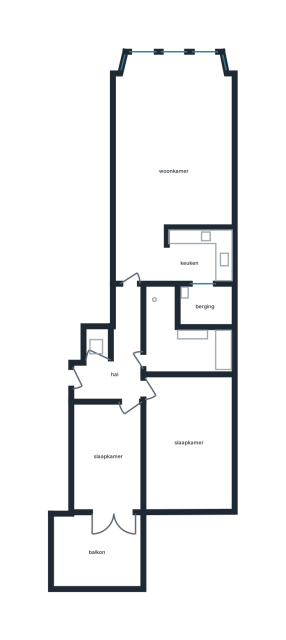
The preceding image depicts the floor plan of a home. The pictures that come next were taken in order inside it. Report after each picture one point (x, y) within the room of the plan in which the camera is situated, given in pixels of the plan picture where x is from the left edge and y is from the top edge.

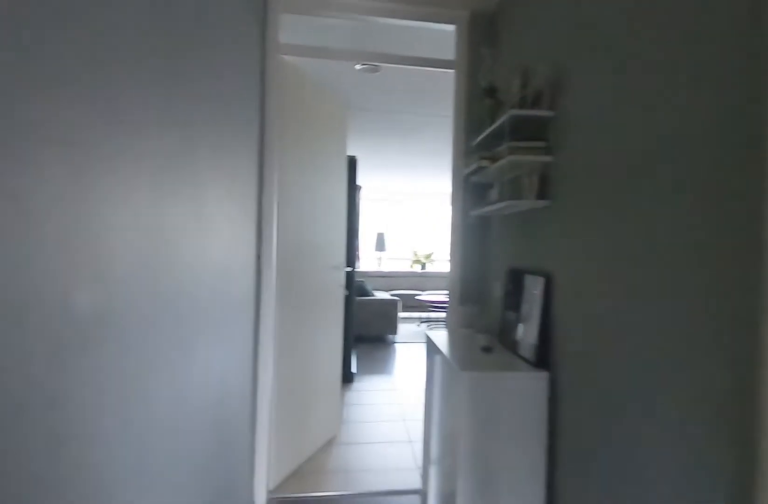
(119, 355)
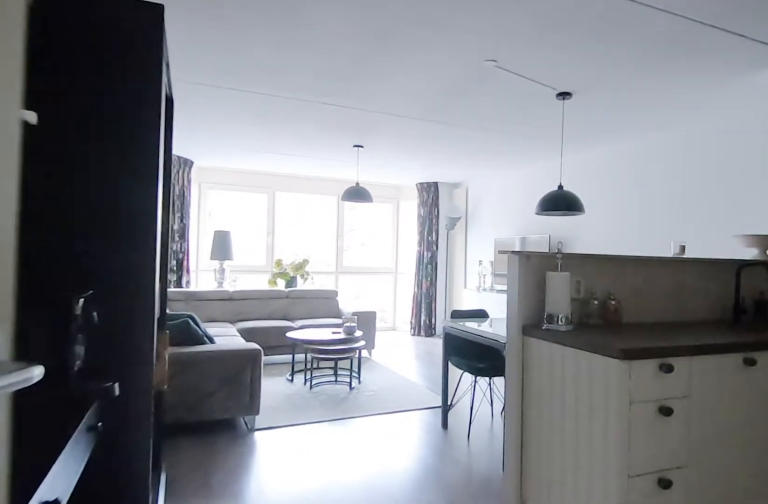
(168, 157)
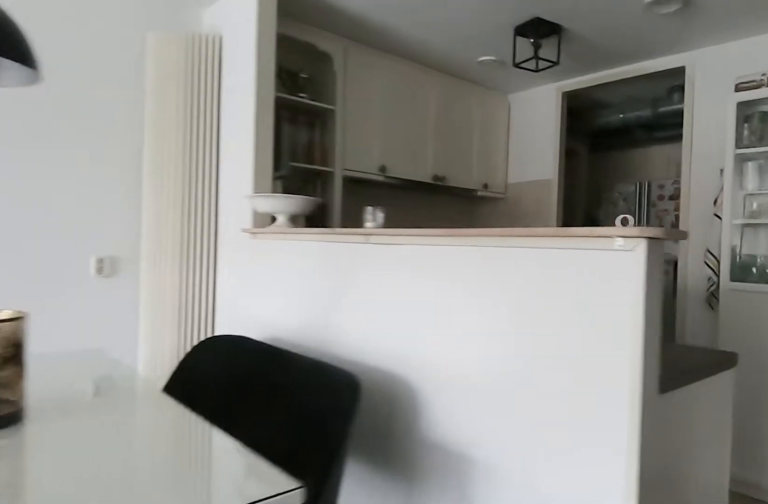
(168, 157)
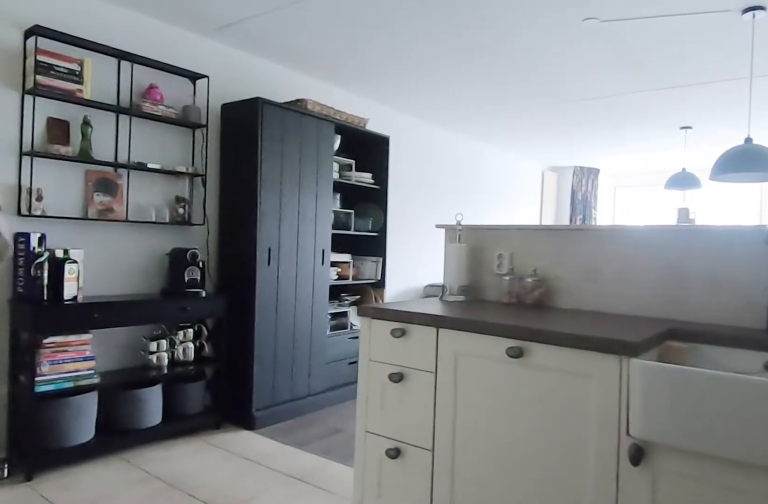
(197, 256)
